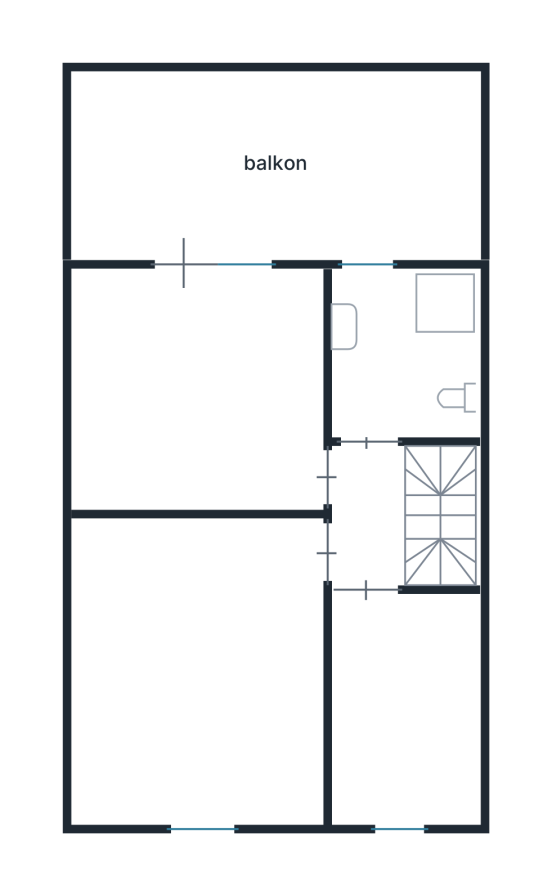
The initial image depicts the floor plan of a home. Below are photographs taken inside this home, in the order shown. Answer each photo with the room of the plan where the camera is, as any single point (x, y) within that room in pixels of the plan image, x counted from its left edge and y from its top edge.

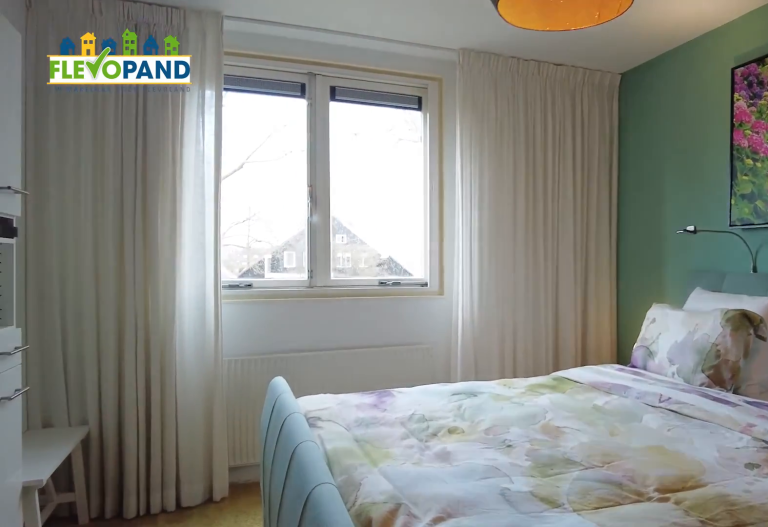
(196, 697)
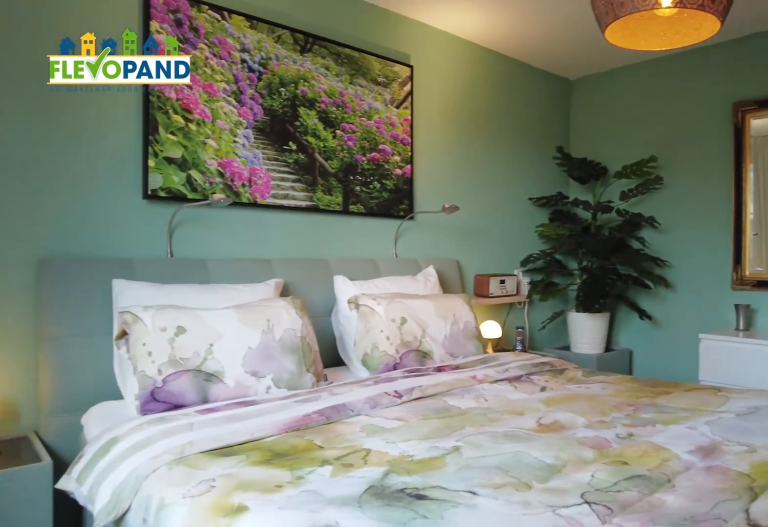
(196, 697)
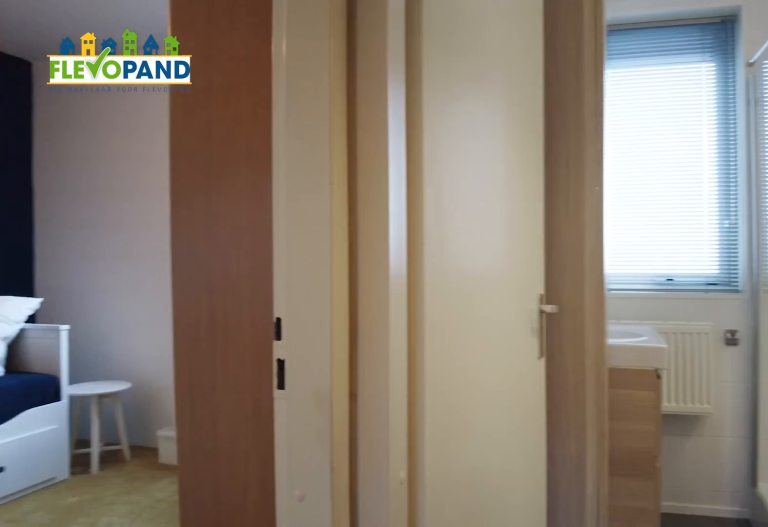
(368, 515)
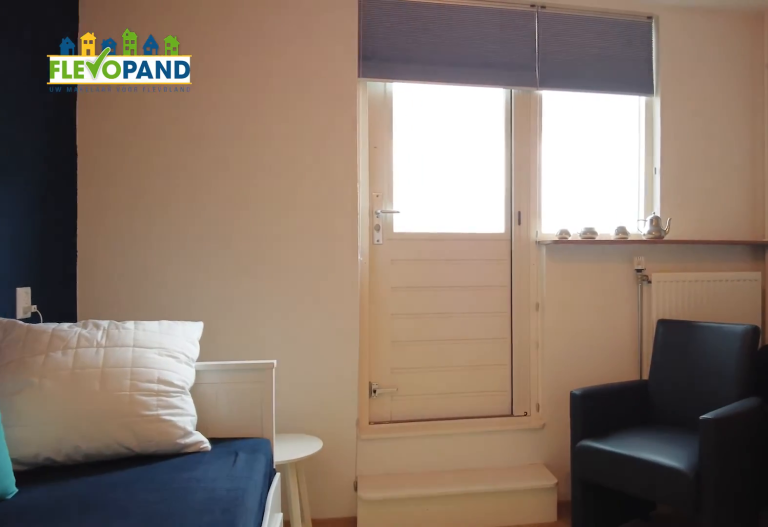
(96, 398)
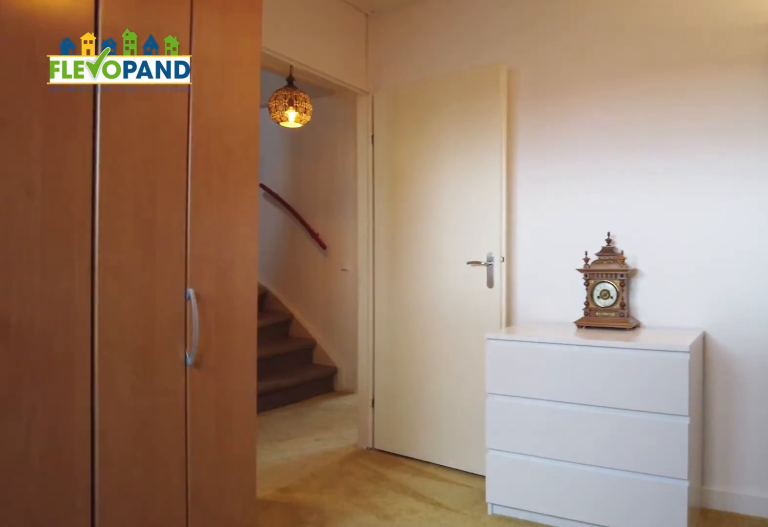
(96, 398)
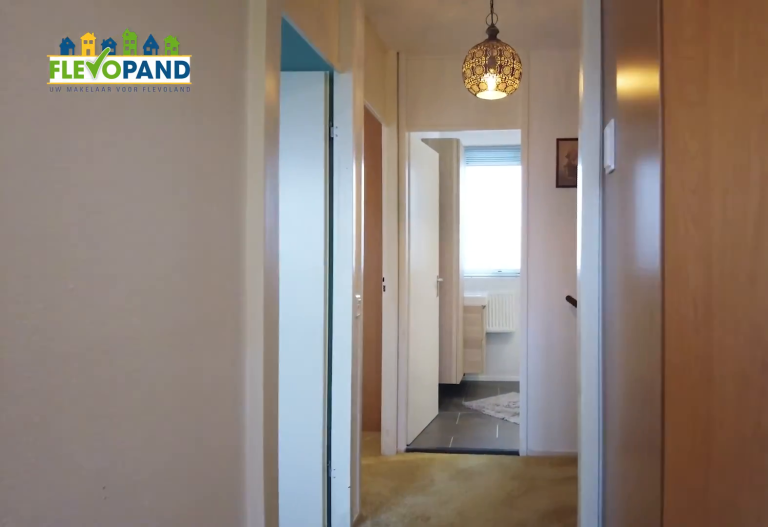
(404, 708)
